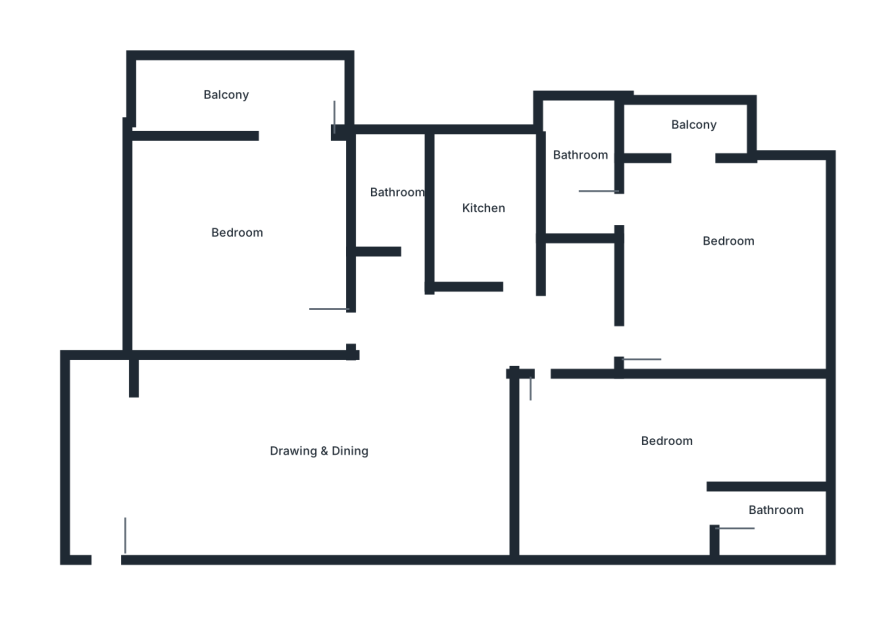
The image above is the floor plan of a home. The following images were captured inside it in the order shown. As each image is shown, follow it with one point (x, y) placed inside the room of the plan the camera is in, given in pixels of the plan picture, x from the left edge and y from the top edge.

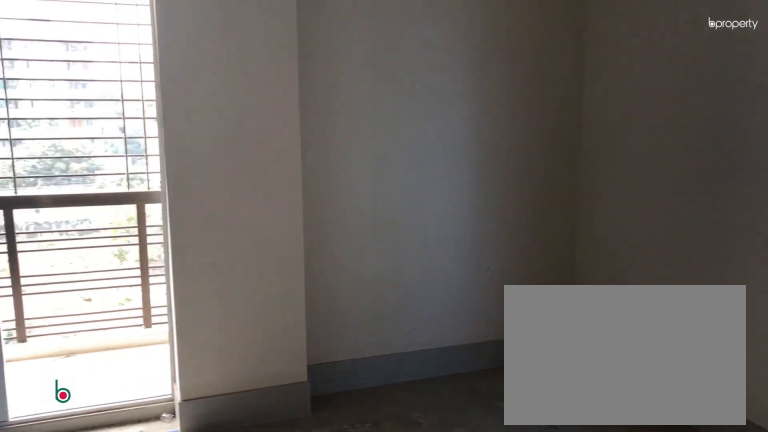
(727, 260)
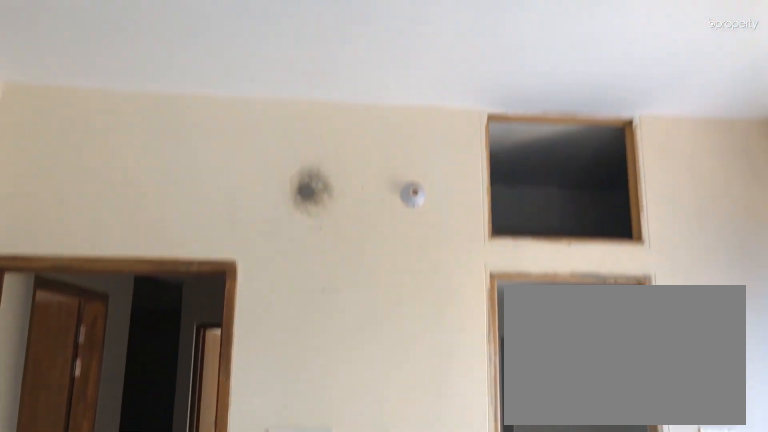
(727, 260)
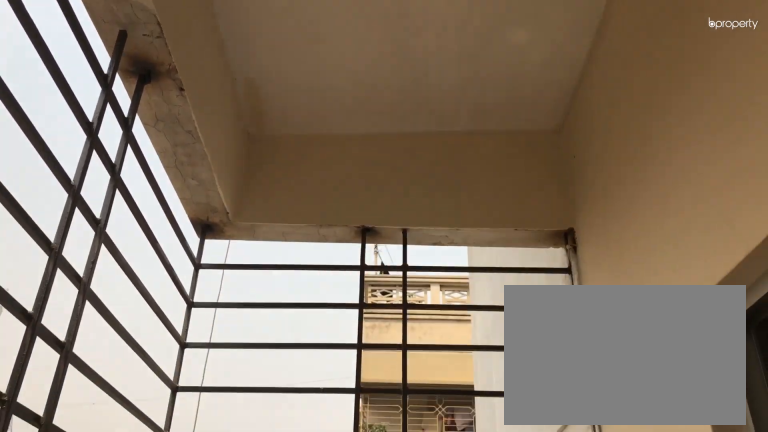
(687, 127)
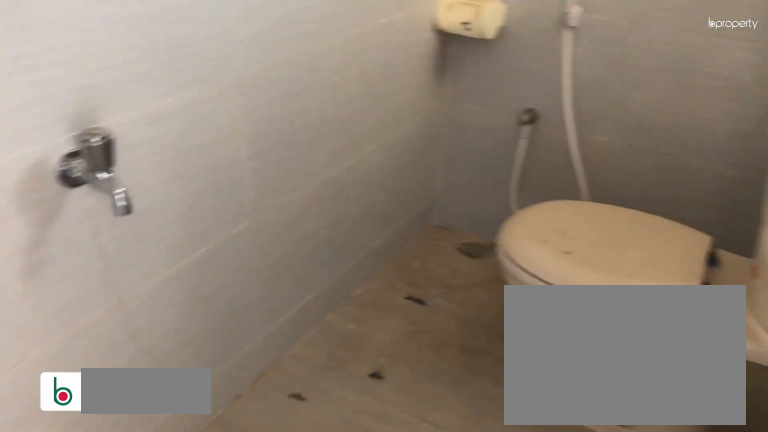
(570, 179)
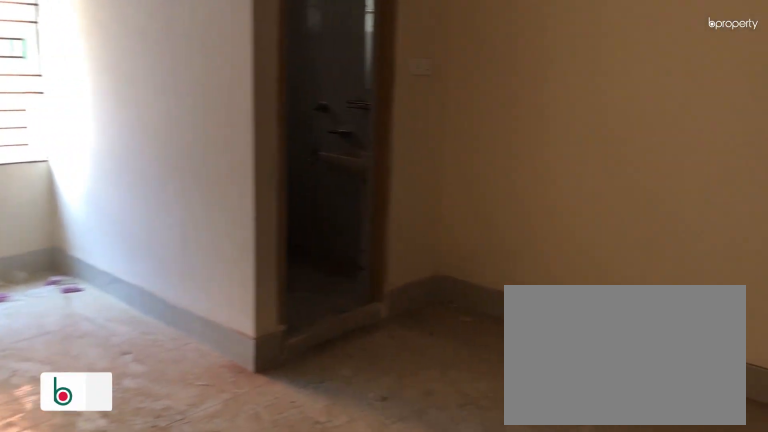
(628, 461)
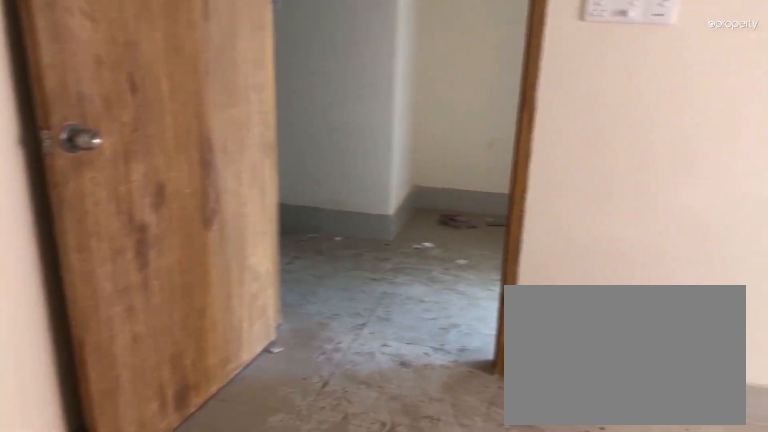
(628, 461)
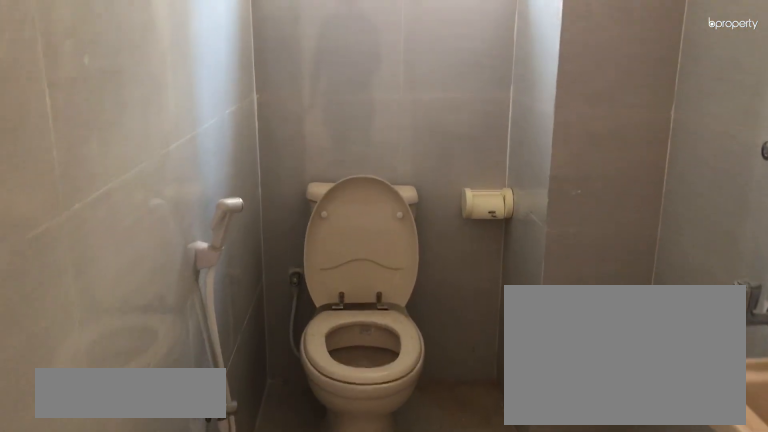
(781, 527)
